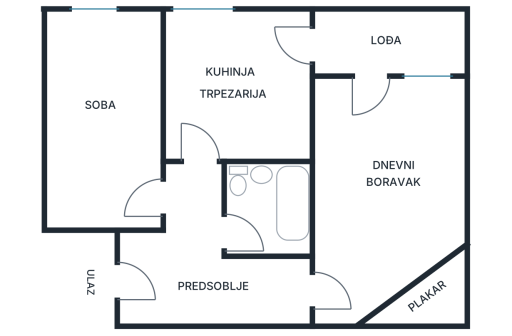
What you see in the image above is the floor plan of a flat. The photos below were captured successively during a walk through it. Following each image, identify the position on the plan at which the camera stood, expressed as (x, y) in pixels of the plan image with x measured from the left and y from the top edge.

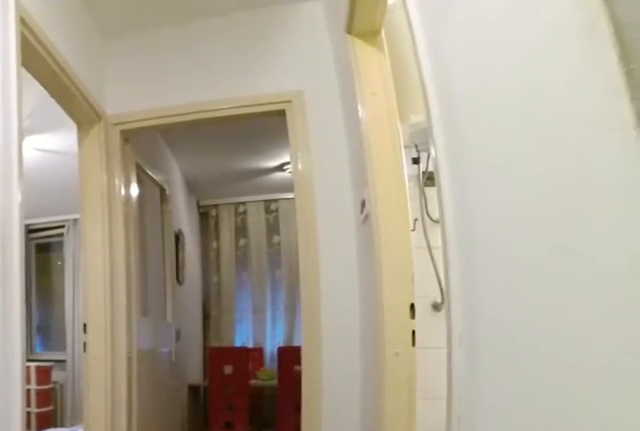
(192, 296)
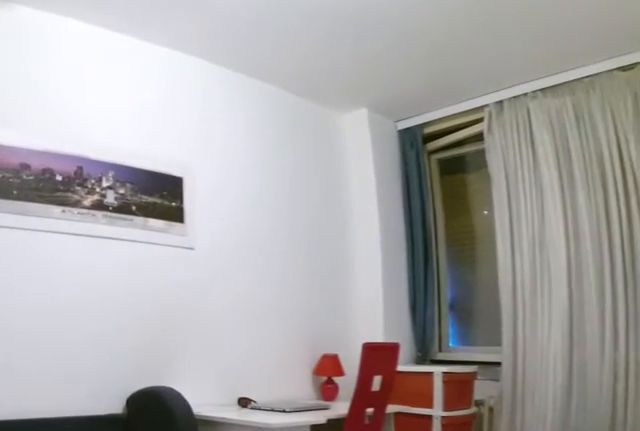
(165, 203)
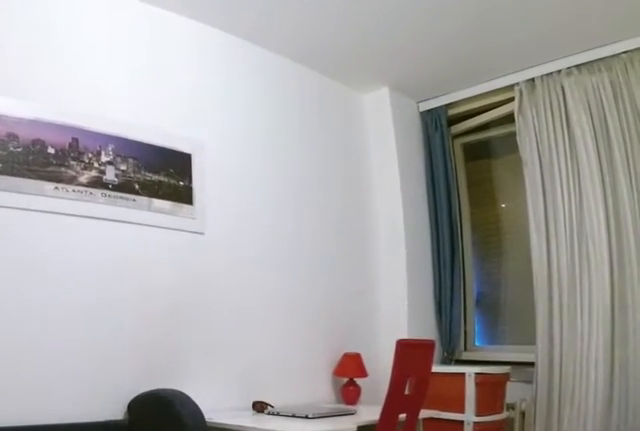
(153, 199)
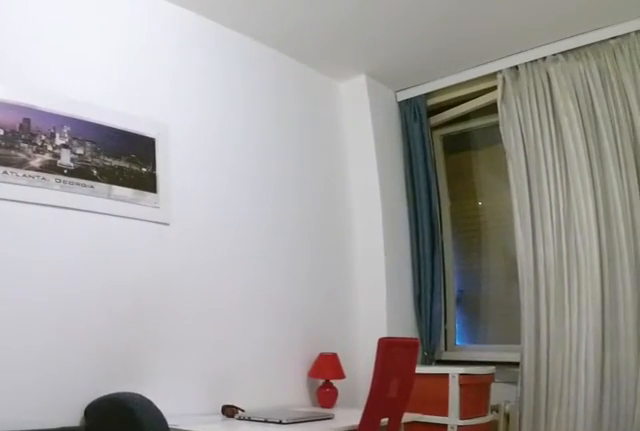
(141, 196)
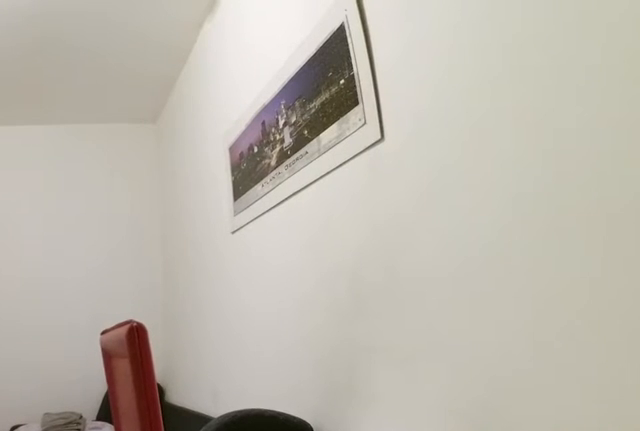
(92, 34)
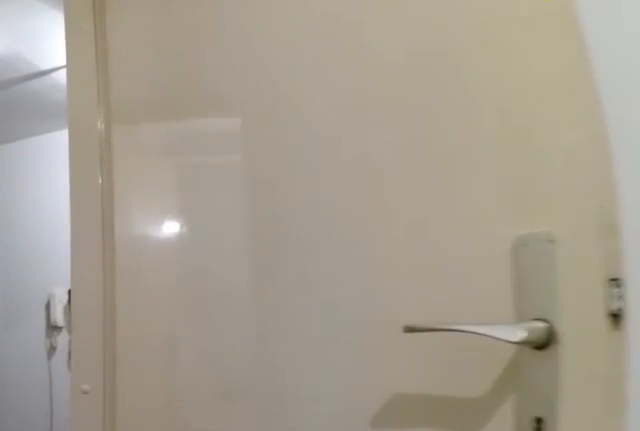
(141, 173)
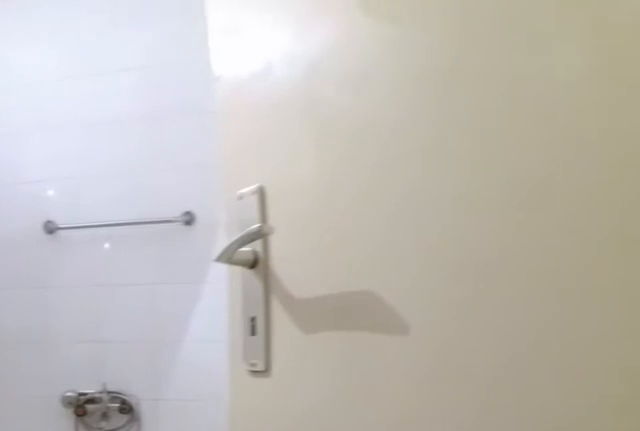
(206, 227)
